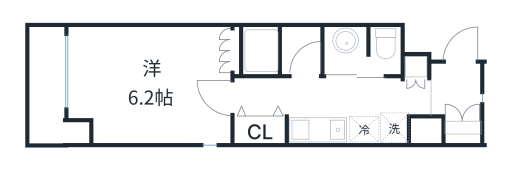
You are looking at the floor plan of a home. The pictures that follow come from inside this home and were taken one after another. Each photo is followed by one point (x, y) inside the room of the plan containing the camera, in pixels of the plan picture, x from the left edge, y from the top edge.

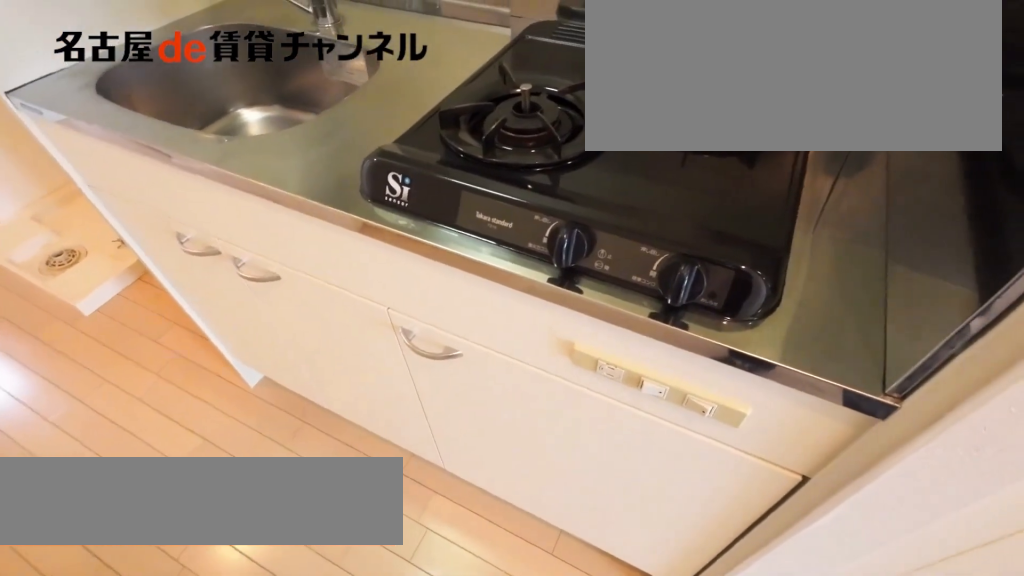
(331, 130)
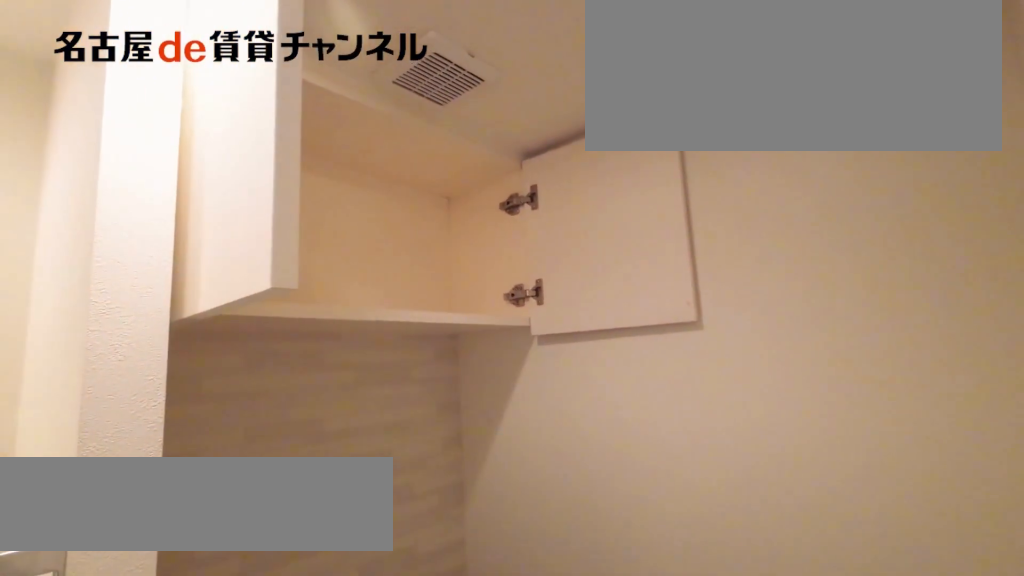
(362, 51)
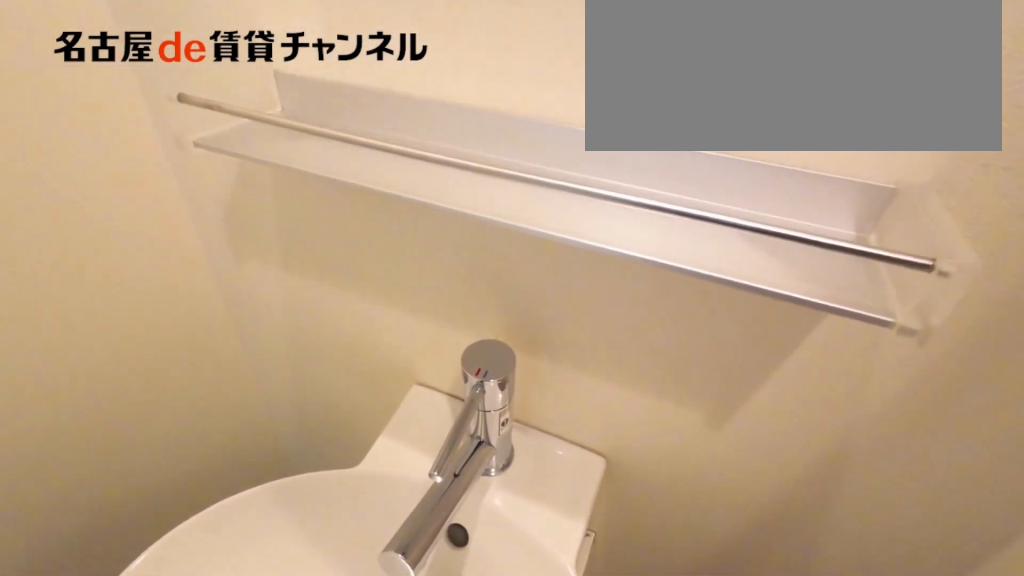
(362, 51)
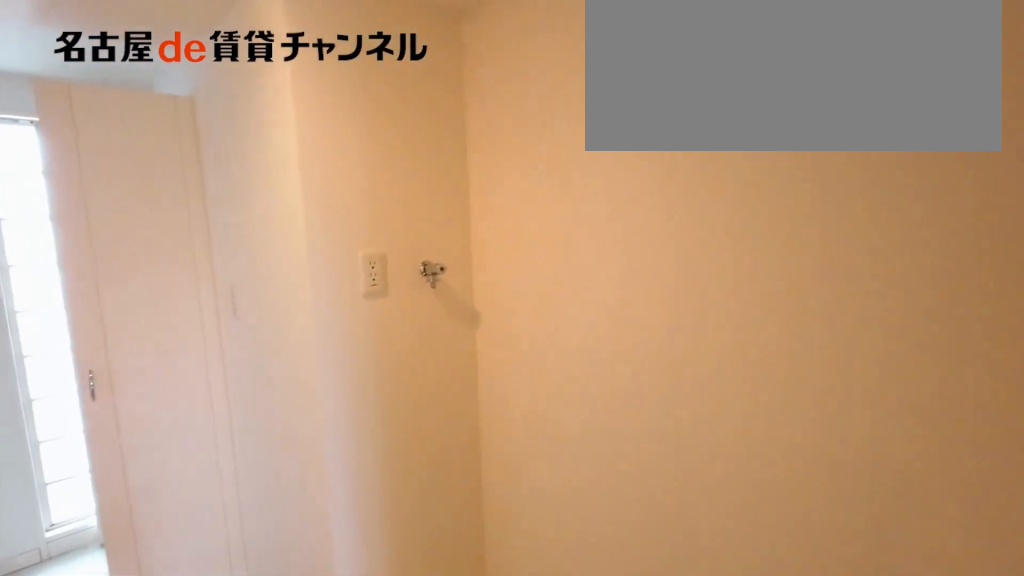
(395, 127)
